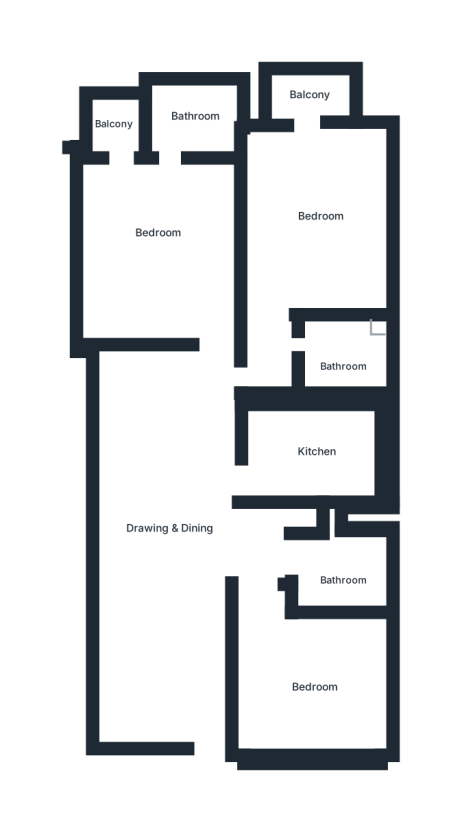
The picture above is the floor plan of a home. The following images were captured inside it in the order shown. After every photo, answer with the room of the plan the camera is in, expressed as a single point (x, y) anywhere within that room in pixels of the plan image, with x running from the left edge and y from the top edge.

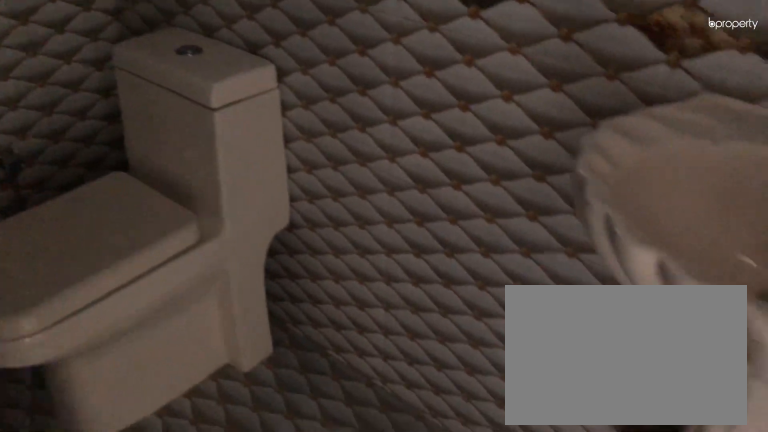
(338, 355)
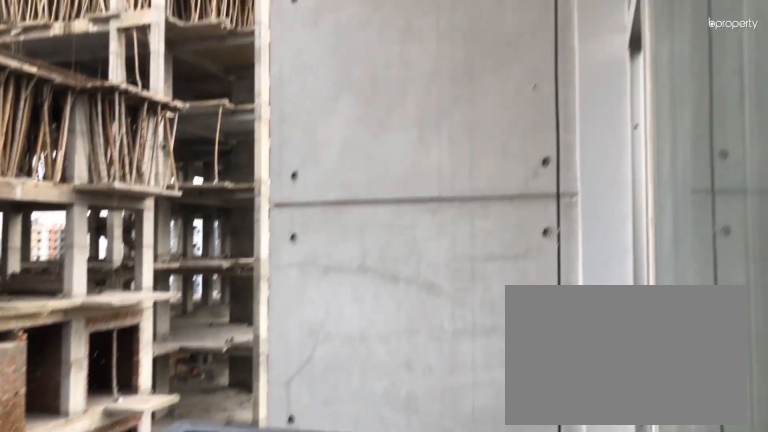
(305, 94)
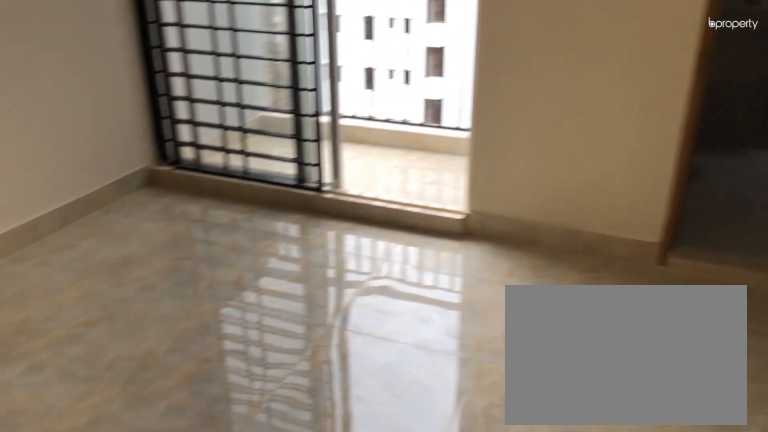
(157, 245)
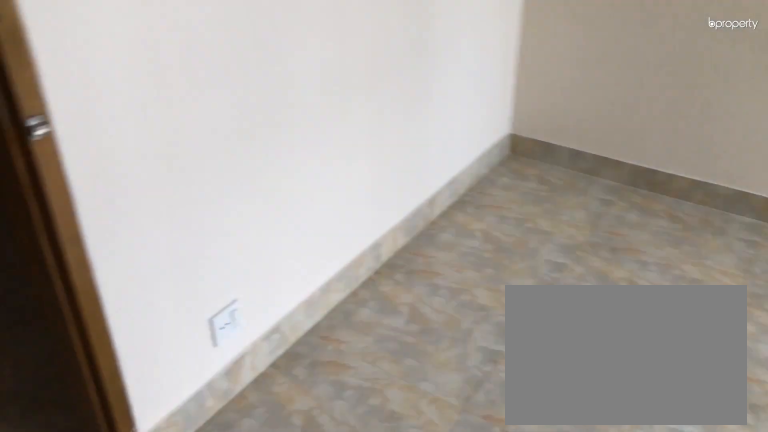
(157, 245)
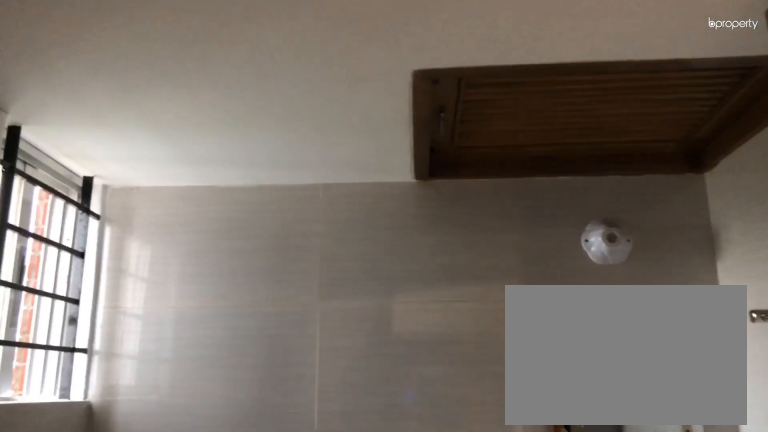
(193, 116)
